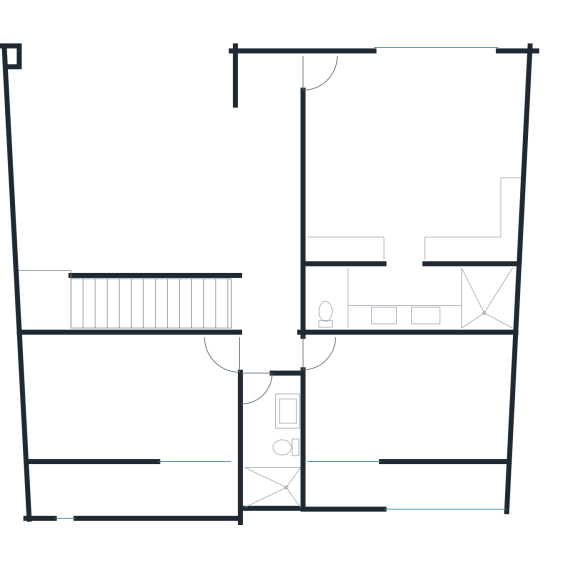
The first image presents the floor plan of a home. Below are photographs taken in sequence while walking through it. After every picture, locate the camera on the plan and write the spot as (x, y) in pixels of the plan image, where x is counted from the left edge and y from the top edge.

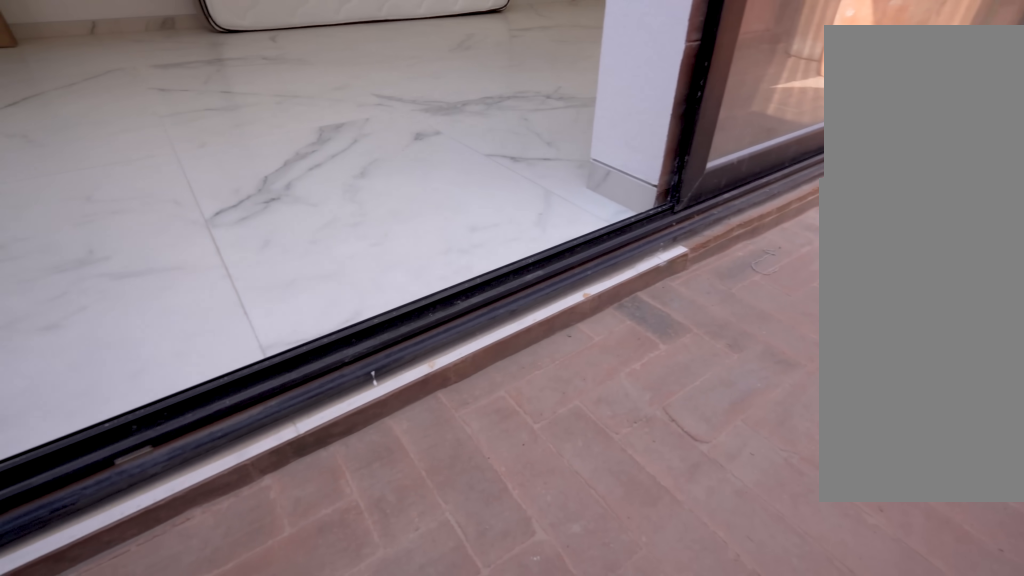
(384, 485)
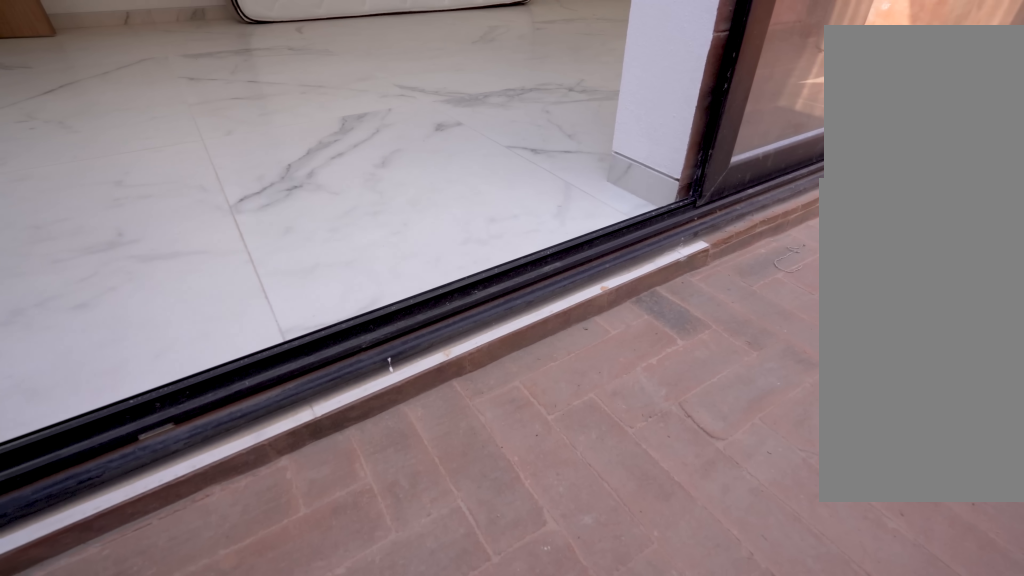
(384, 485)
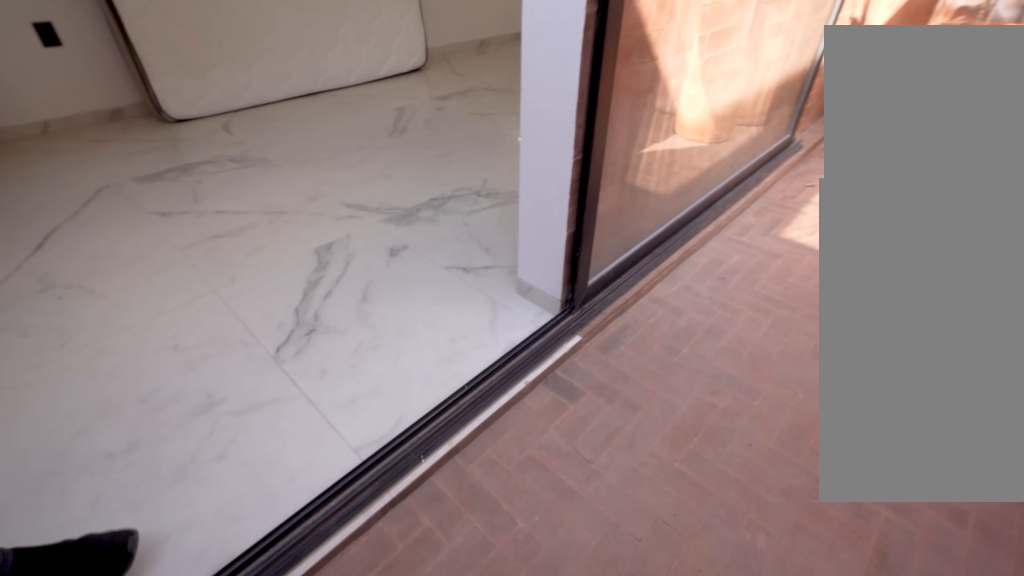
(384, 483)
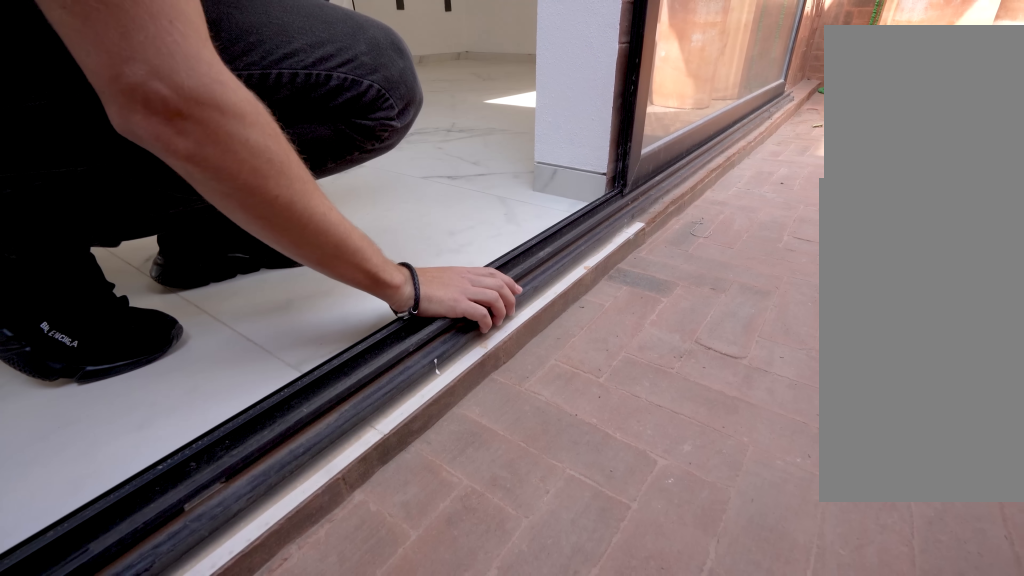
(380, 481)
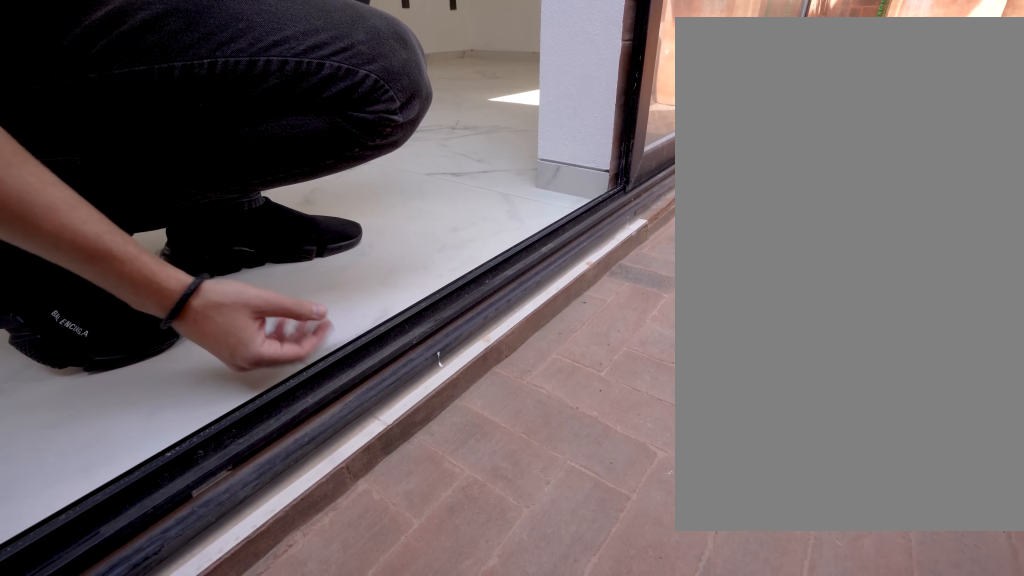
(372, 480)
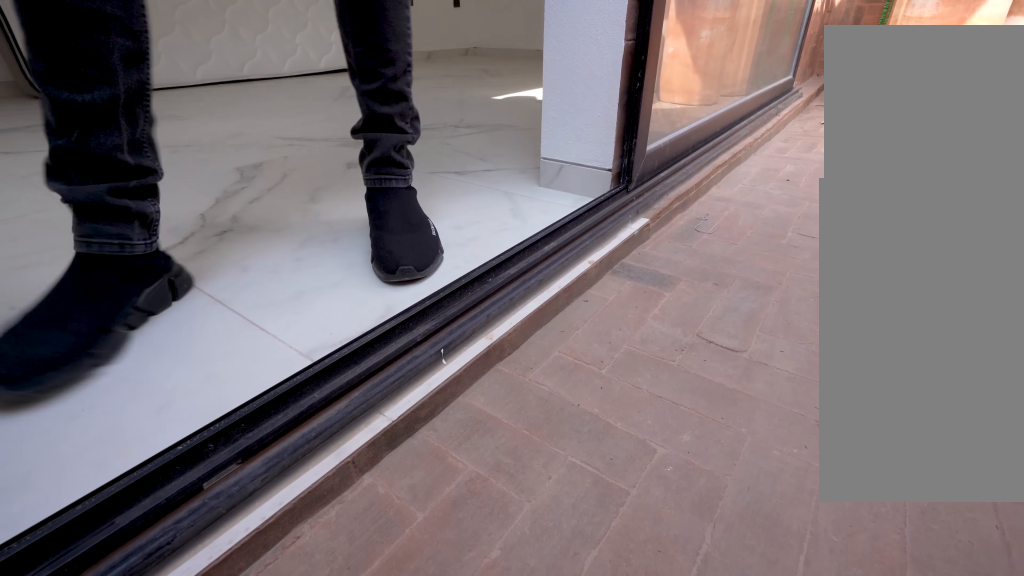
(364, 483)
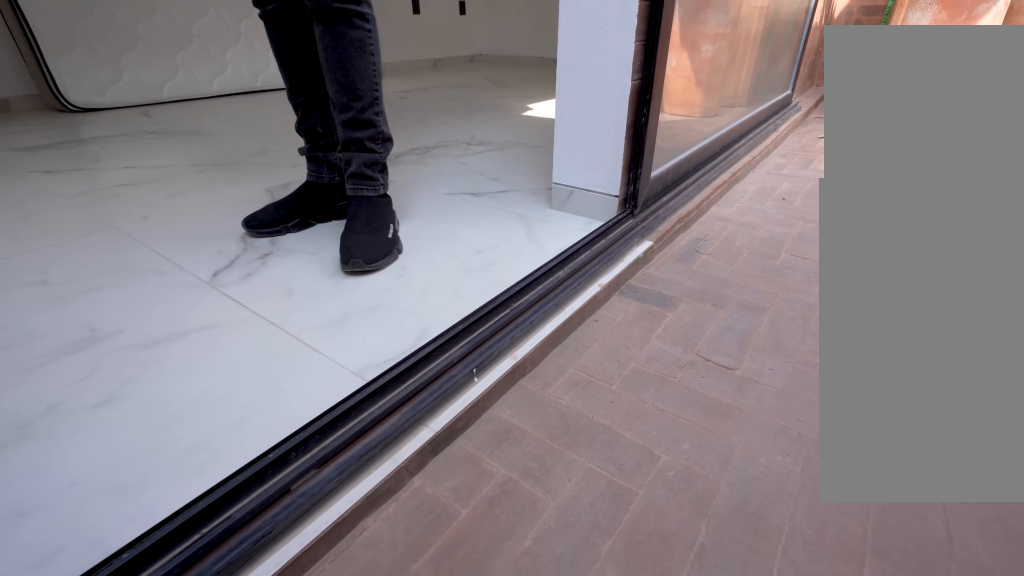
(361, 484)
